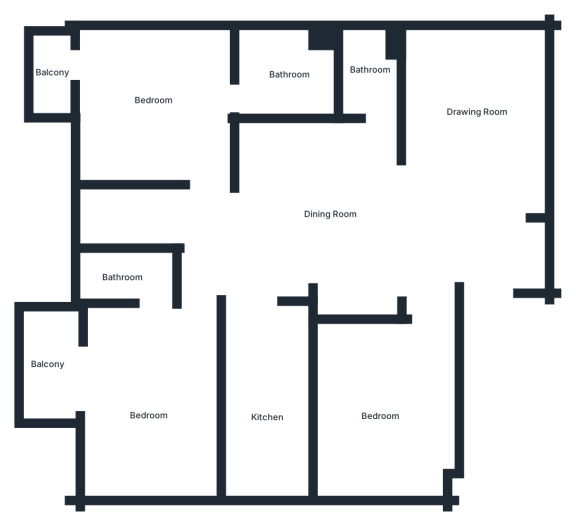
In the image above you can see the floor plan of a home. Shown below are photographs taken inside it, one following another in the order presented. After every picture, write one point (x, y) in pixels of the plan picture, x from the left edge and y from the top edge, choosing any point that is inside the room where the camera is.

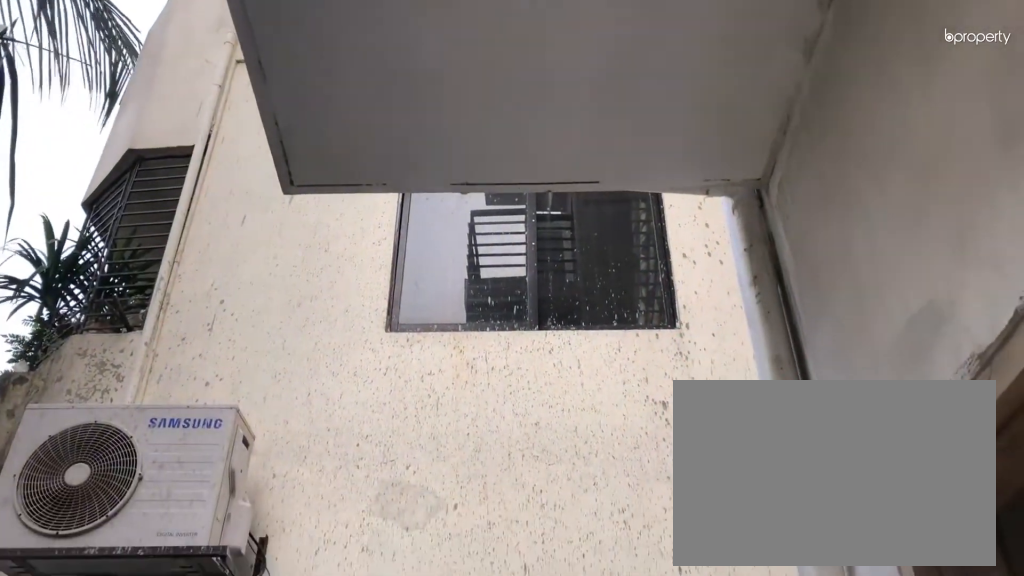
(51, 81)
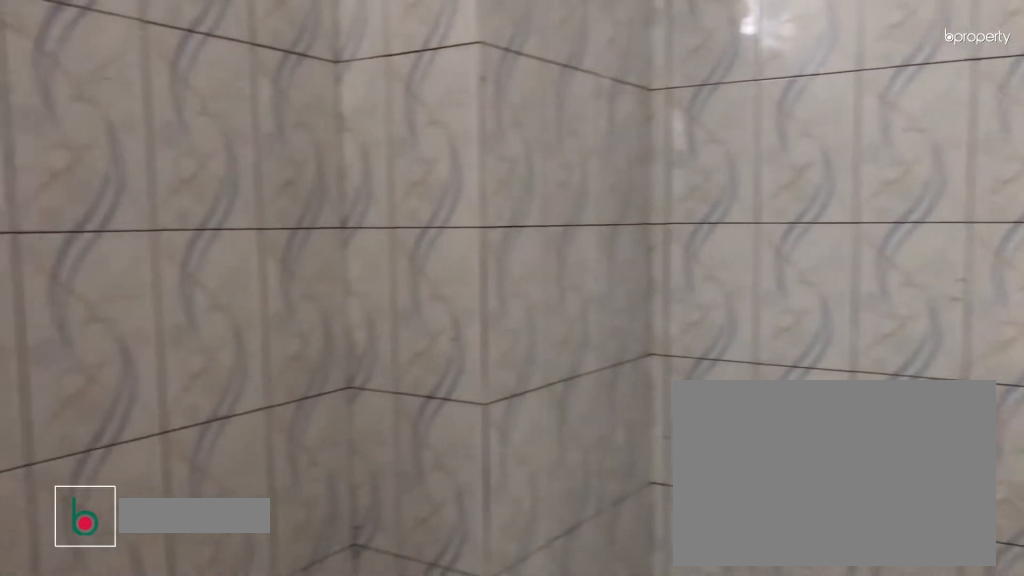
(284, 78)
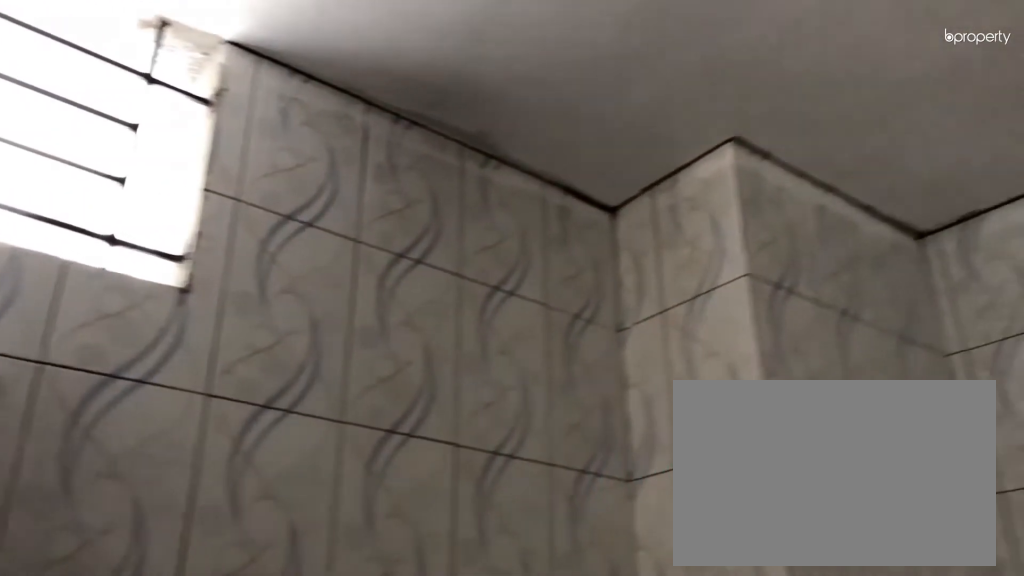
(284, 78)
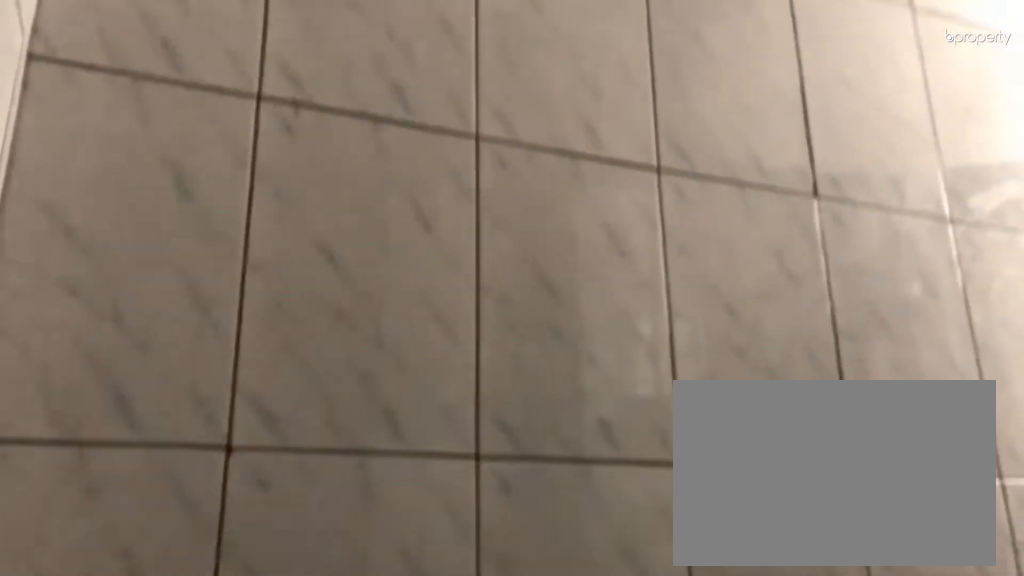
(366, 74)
